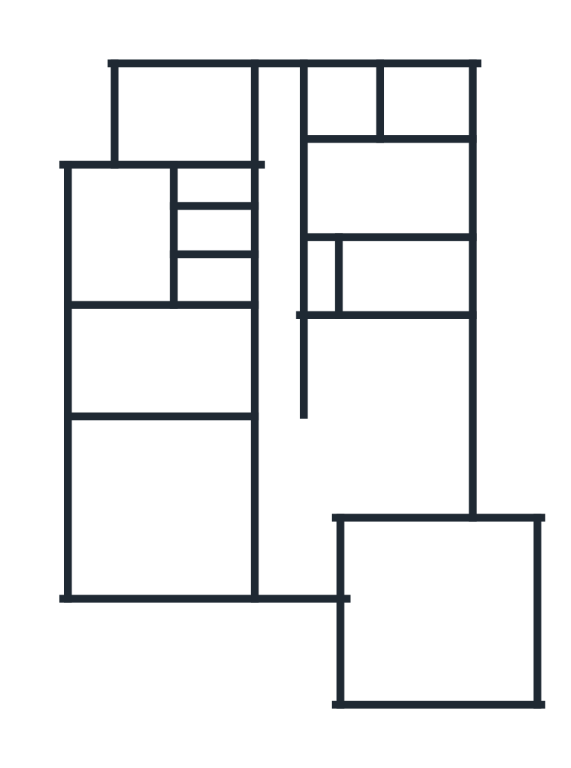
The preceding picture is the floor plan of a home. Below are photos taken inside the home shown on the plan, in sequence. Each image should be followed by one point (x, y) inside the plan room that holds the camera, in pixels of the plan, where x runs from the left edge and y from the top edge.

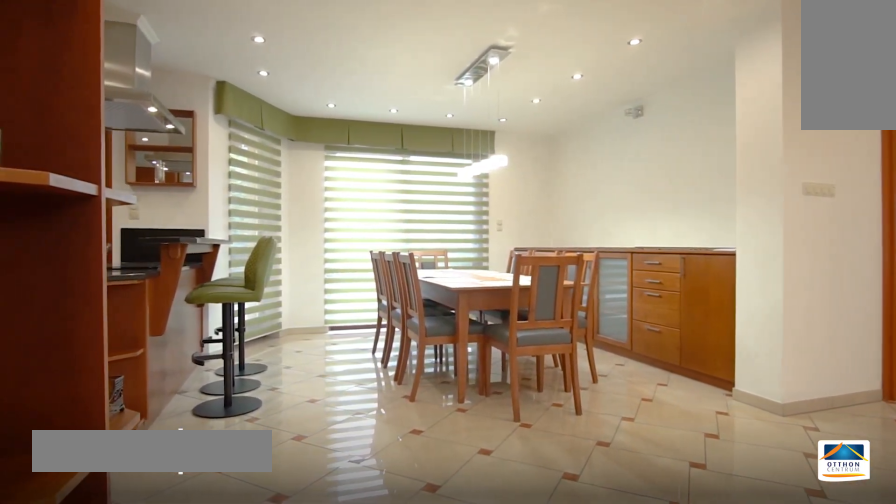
(399, 426)
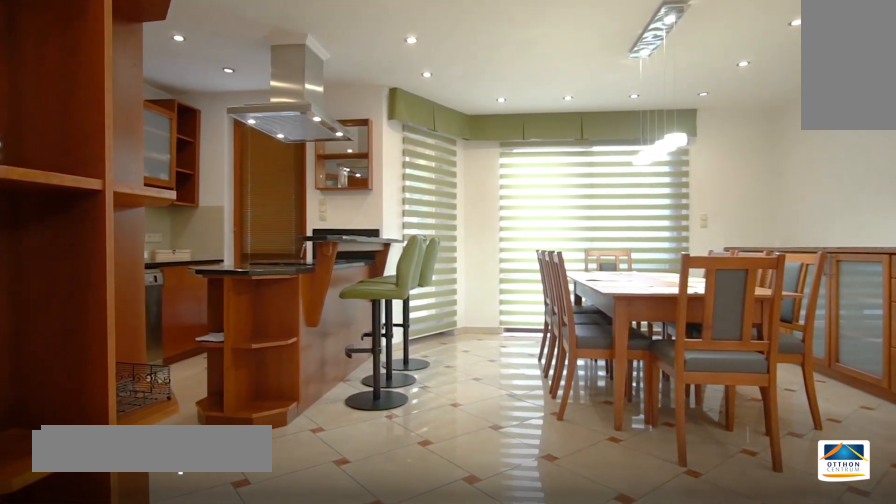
(397, 426)
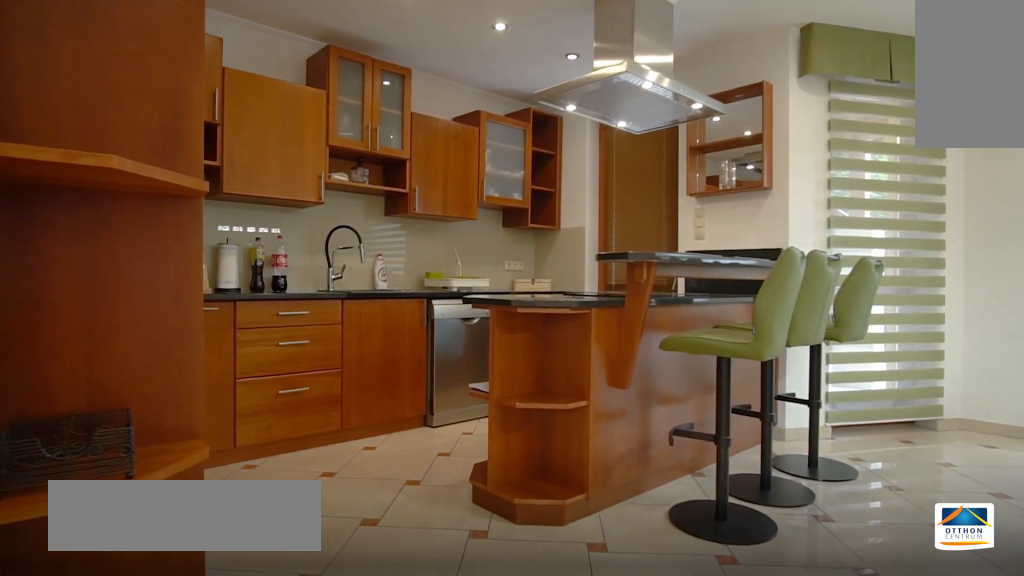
(398, 427)
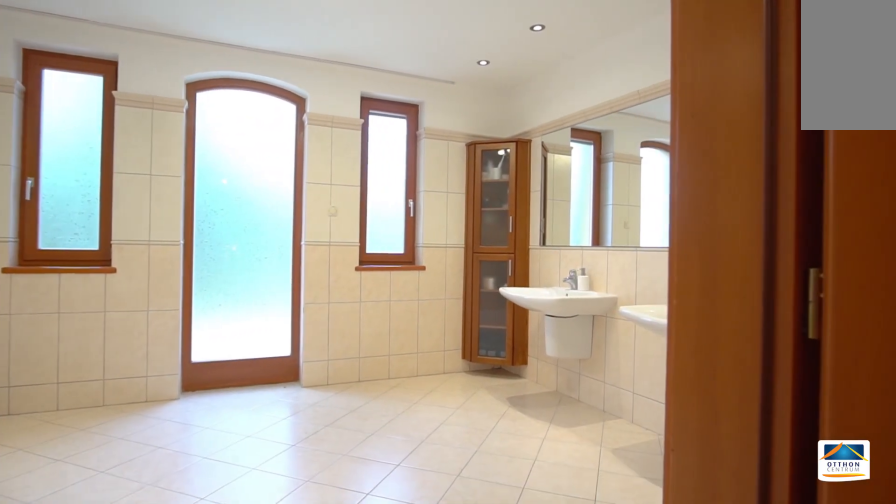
(125, 234)
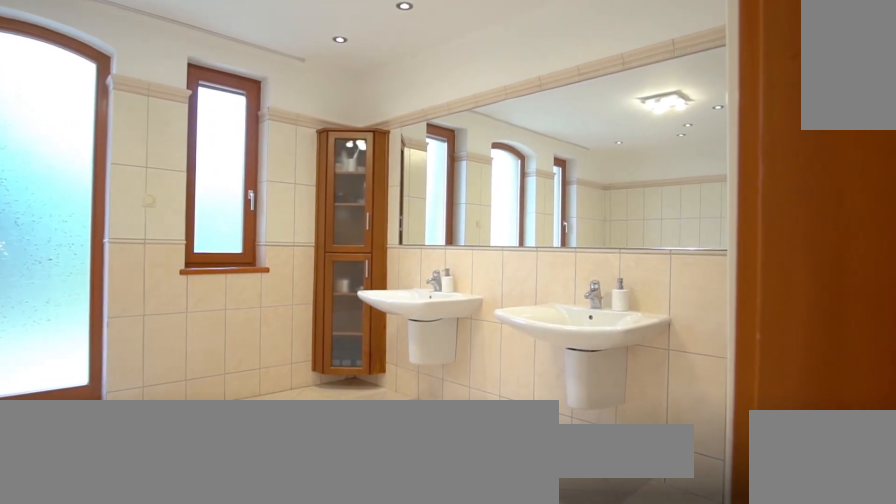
(125, 234)
